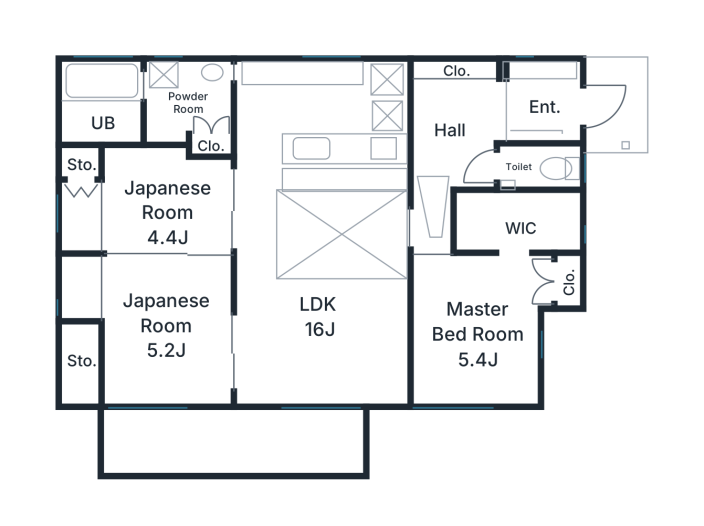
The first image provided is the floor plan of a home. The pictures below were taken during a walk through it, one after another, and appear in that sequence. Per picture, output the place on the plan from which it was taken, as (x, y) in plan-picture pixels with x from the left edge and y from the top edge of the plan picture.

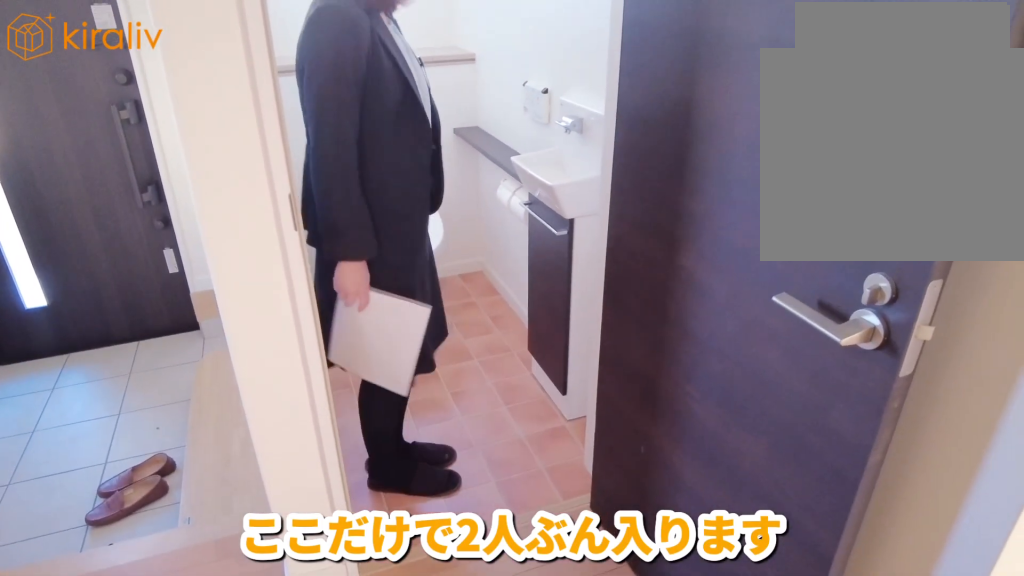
(508, 177)
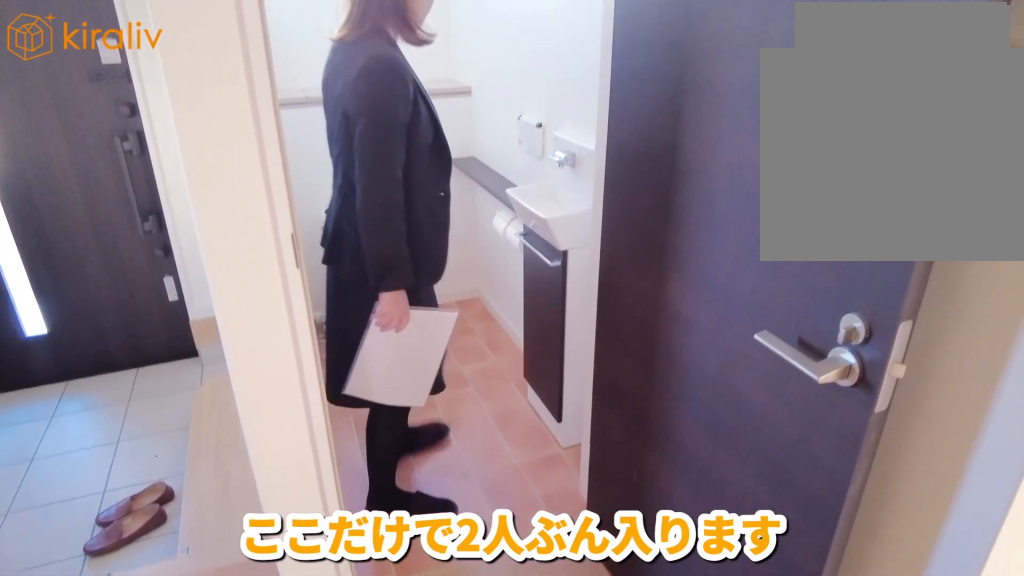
(508, 175)
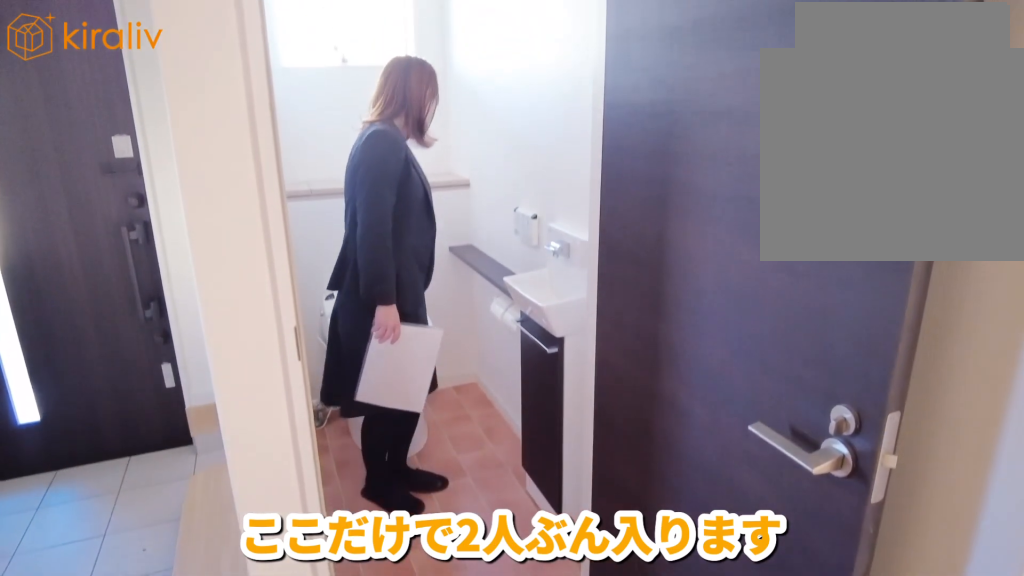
(507, 175)
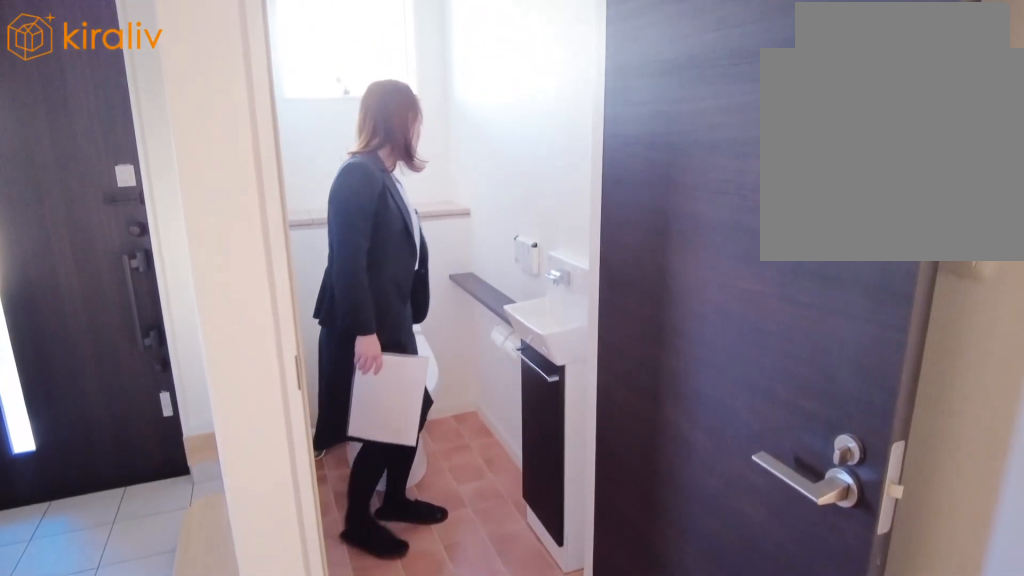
(505, 177)
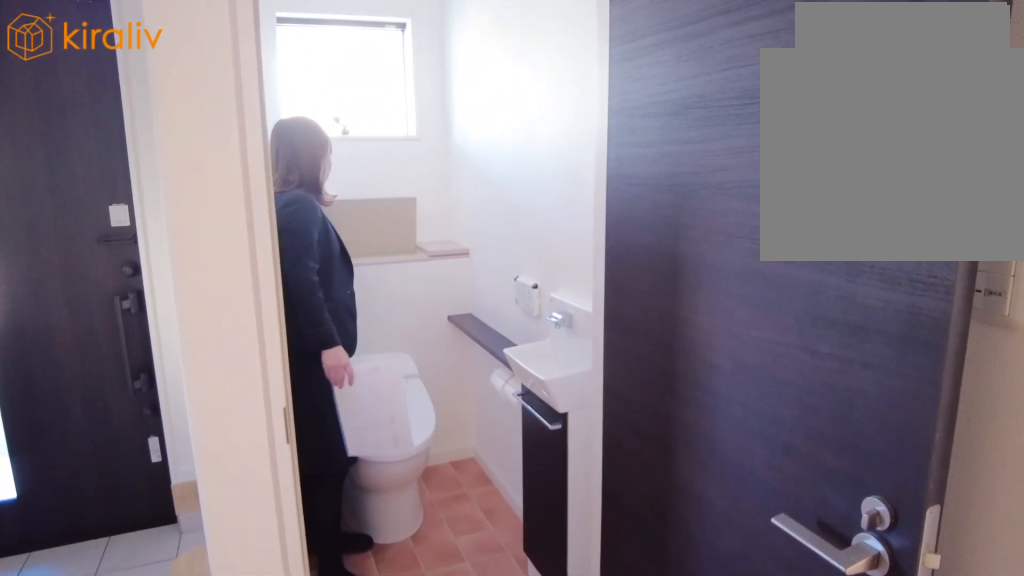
(503, 177)
